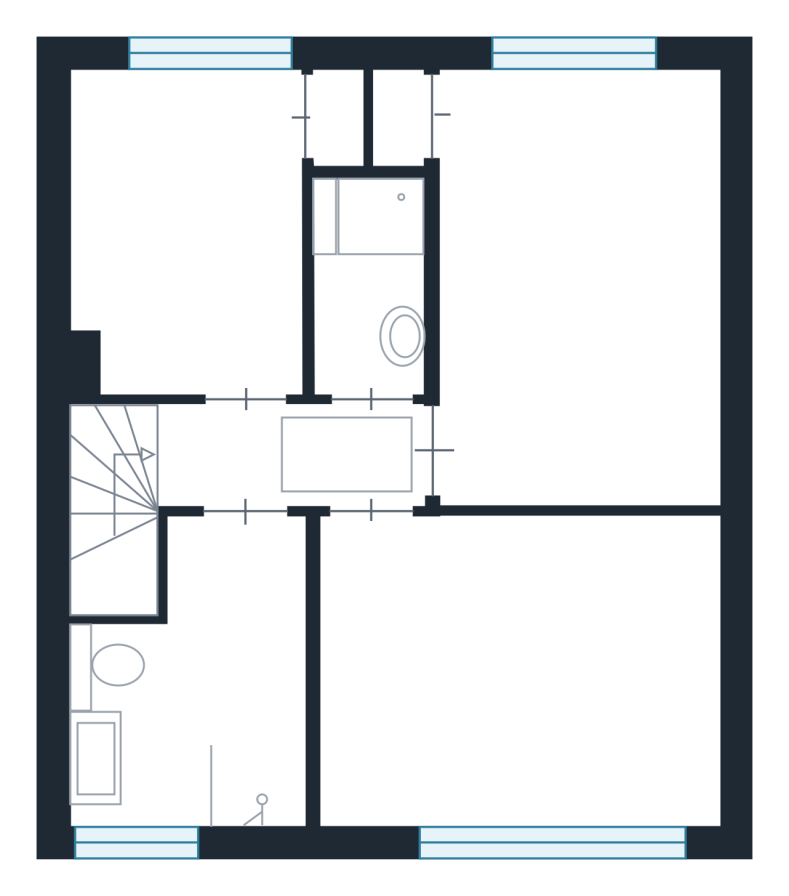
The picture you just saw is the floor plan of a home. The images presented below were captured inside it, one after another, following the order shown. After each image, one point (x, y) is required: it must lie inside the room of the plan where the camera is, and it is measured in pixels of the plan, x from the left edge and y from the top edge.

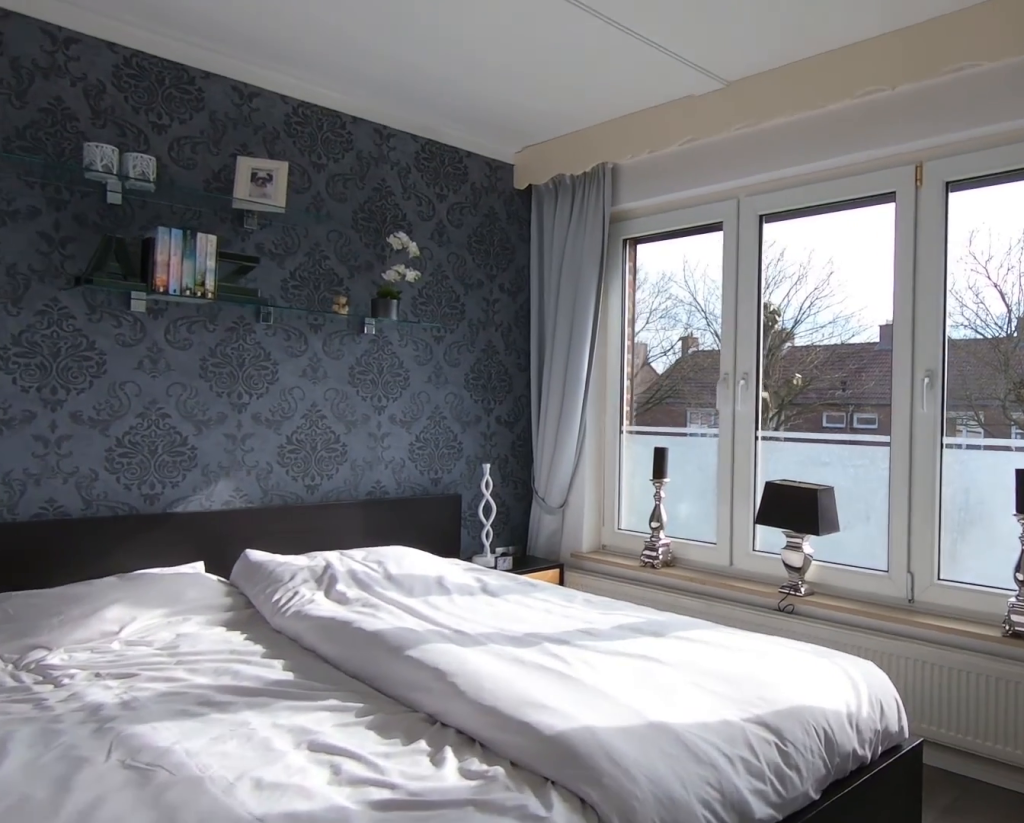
(520, 671)
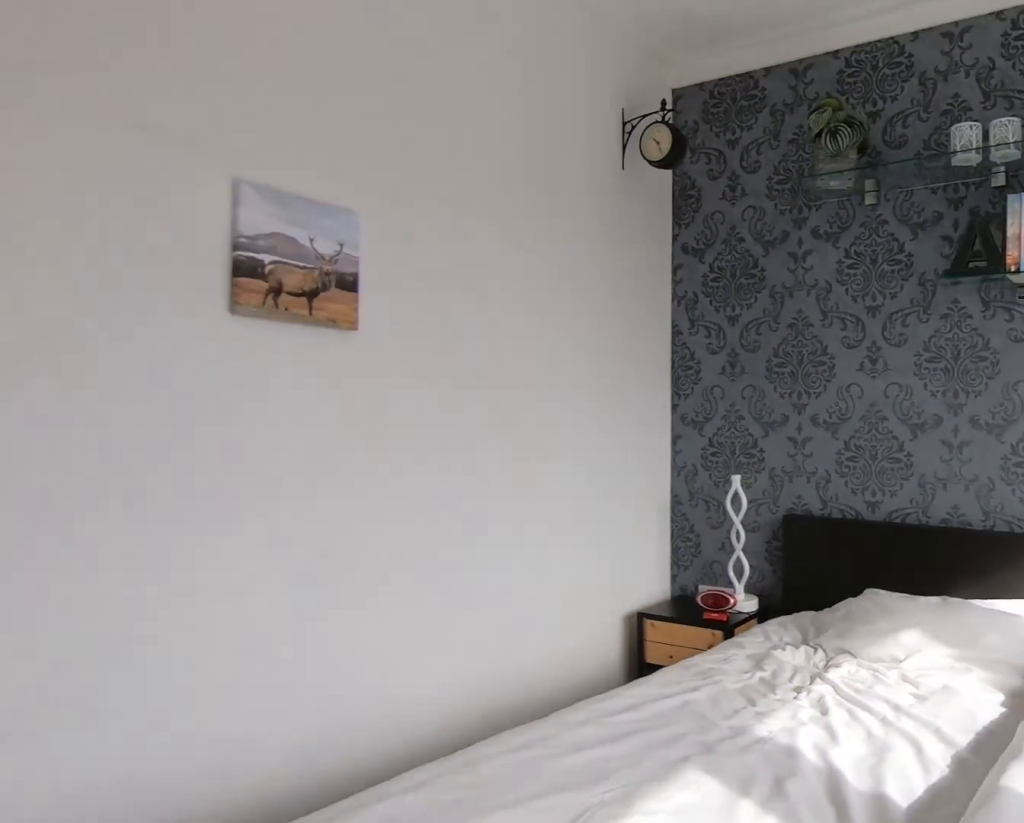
(520, 671)
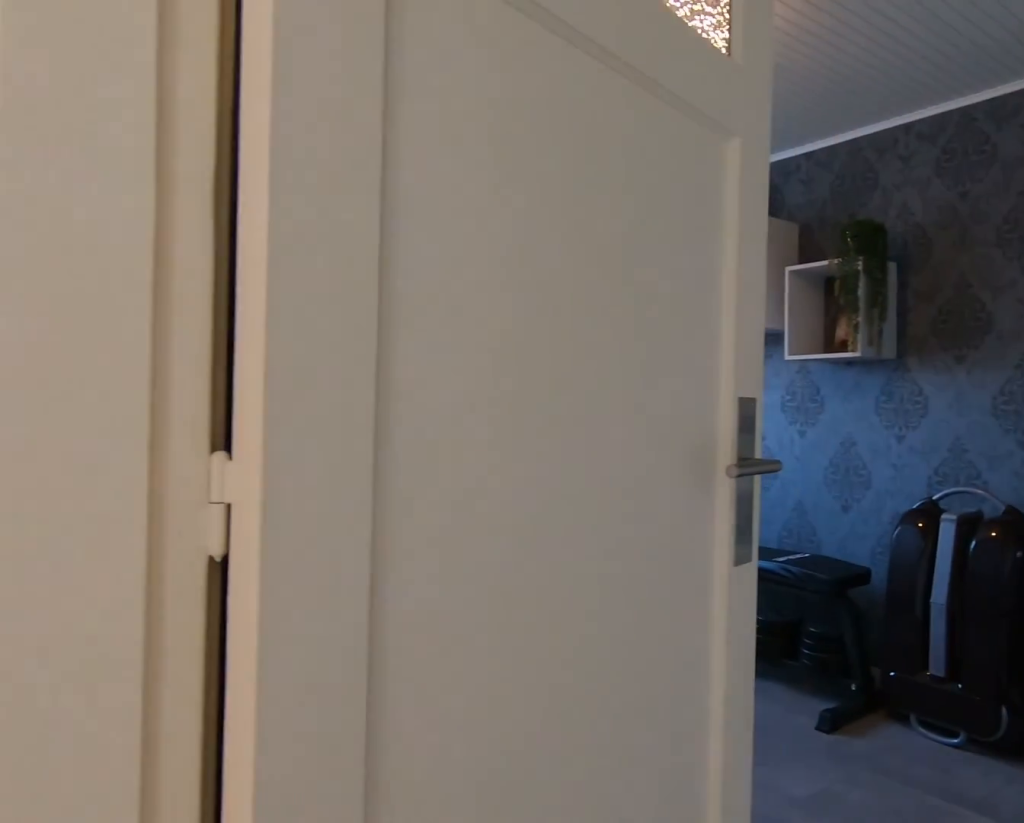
(292, 454)
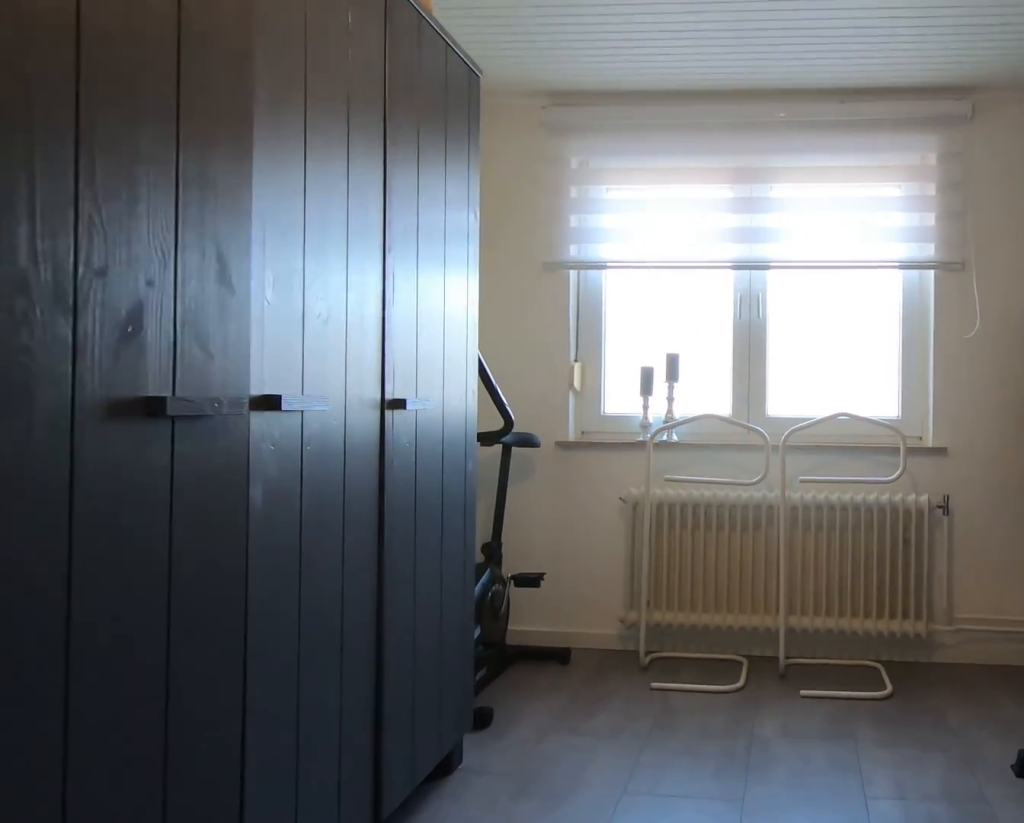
(577, 287)
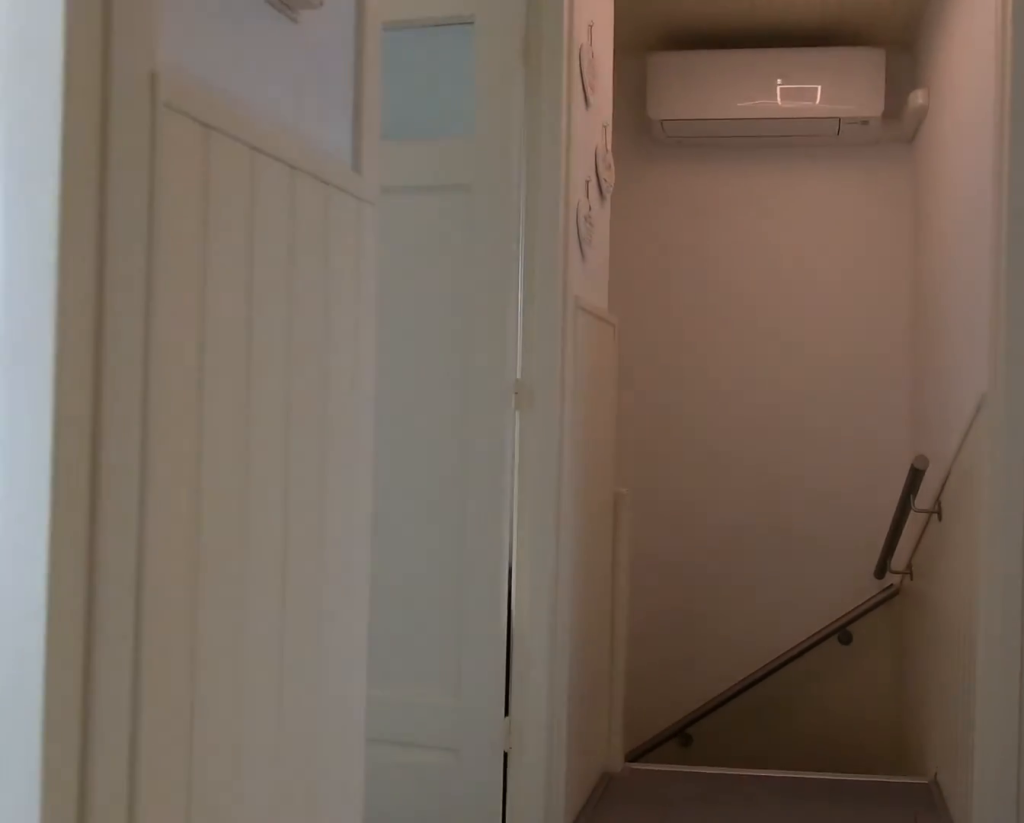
(291, 454)
